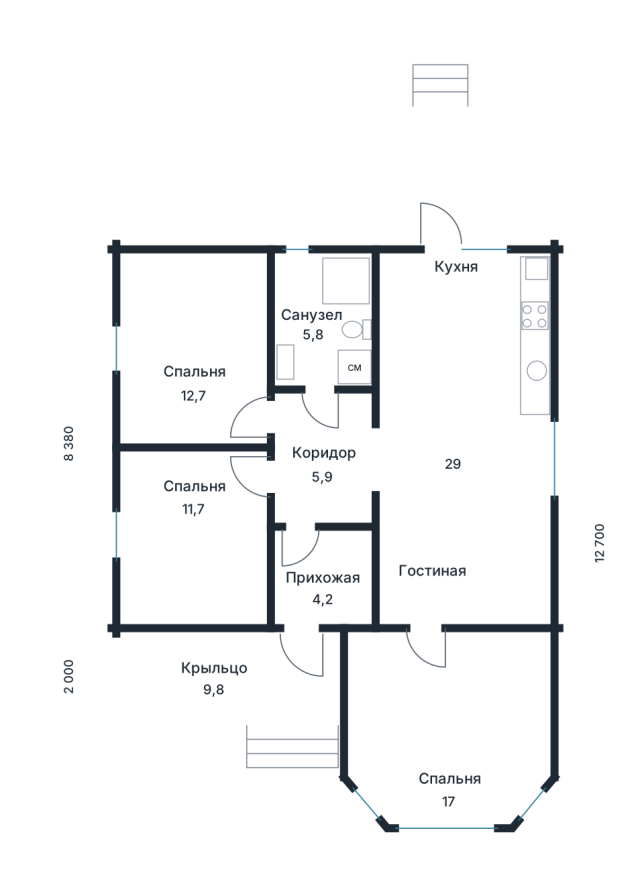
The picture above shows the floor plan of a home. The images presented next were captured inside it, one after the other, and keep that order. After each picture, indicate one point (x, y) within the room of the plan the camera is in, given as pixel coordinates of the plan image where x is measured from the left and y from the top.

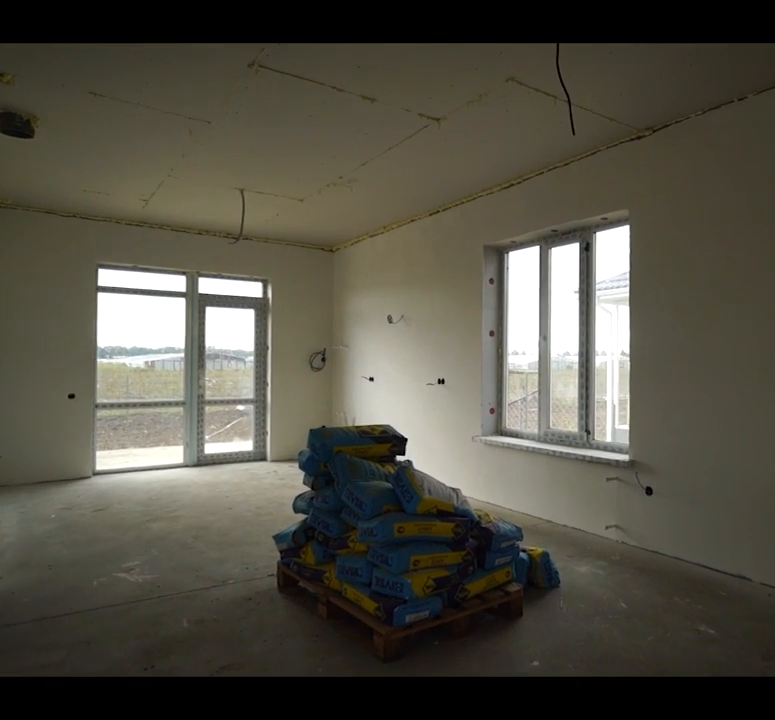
(463, 438)
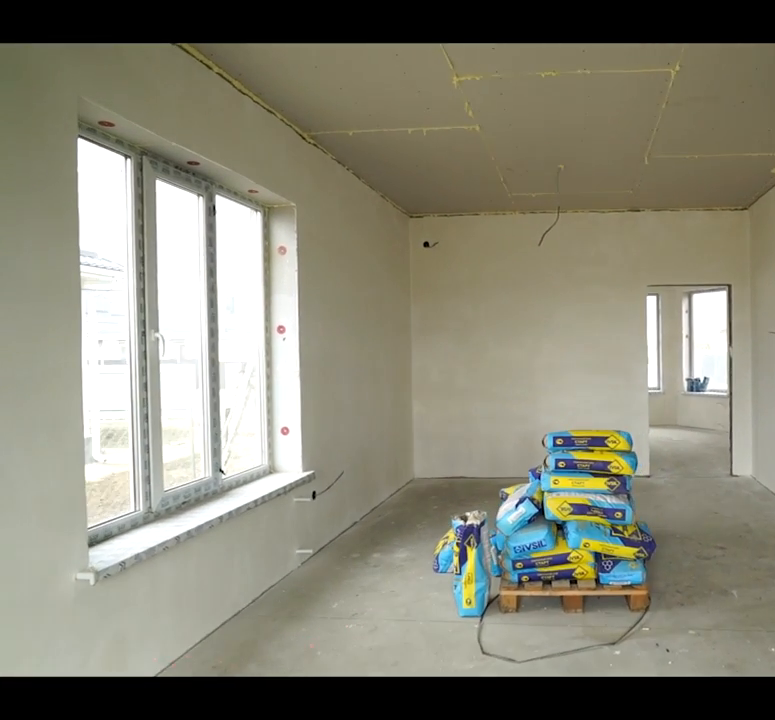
(463, 438)
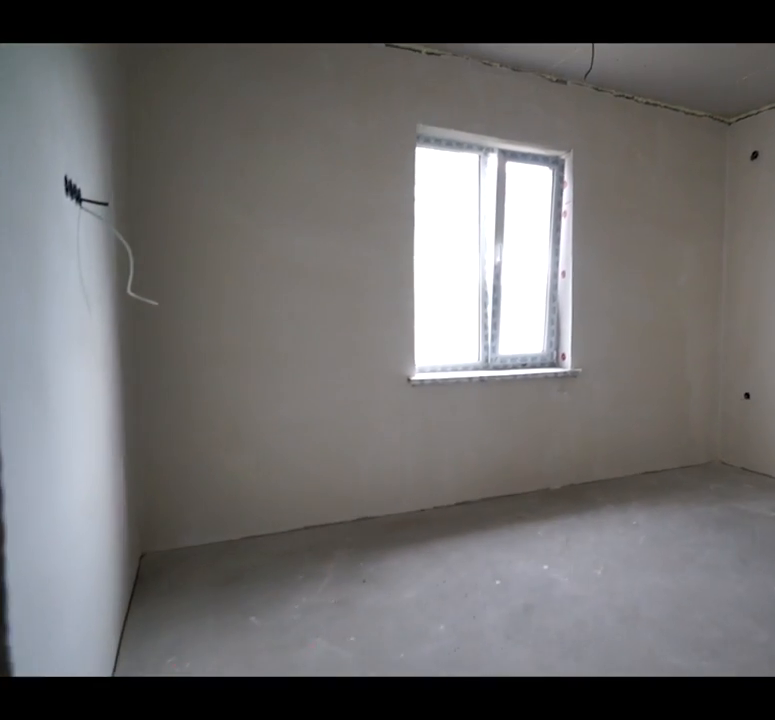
(195, 347)
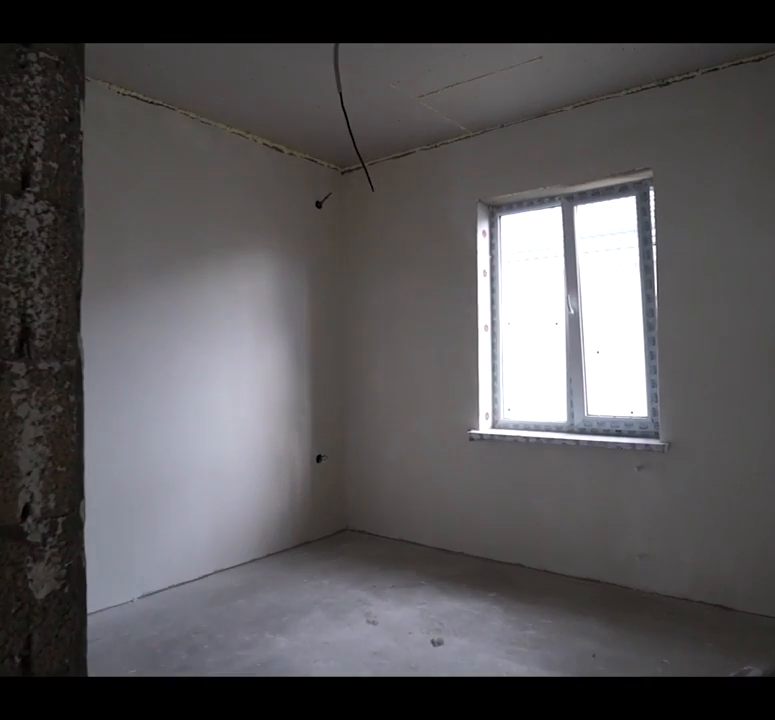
(192, 537)
